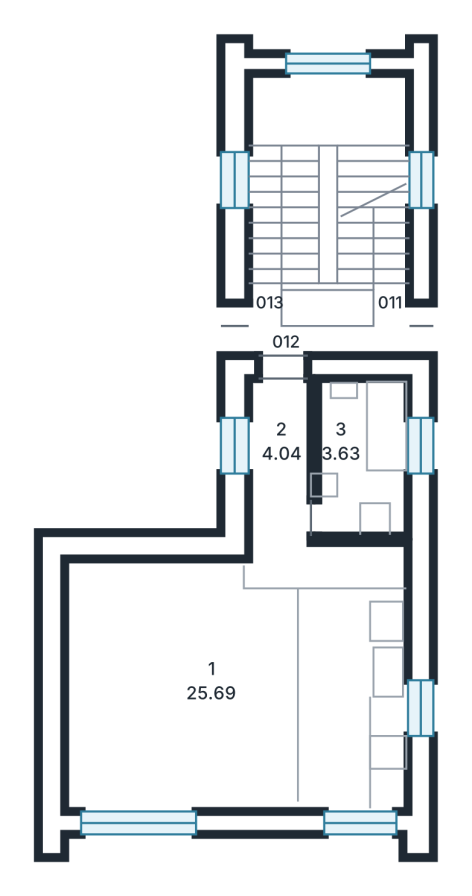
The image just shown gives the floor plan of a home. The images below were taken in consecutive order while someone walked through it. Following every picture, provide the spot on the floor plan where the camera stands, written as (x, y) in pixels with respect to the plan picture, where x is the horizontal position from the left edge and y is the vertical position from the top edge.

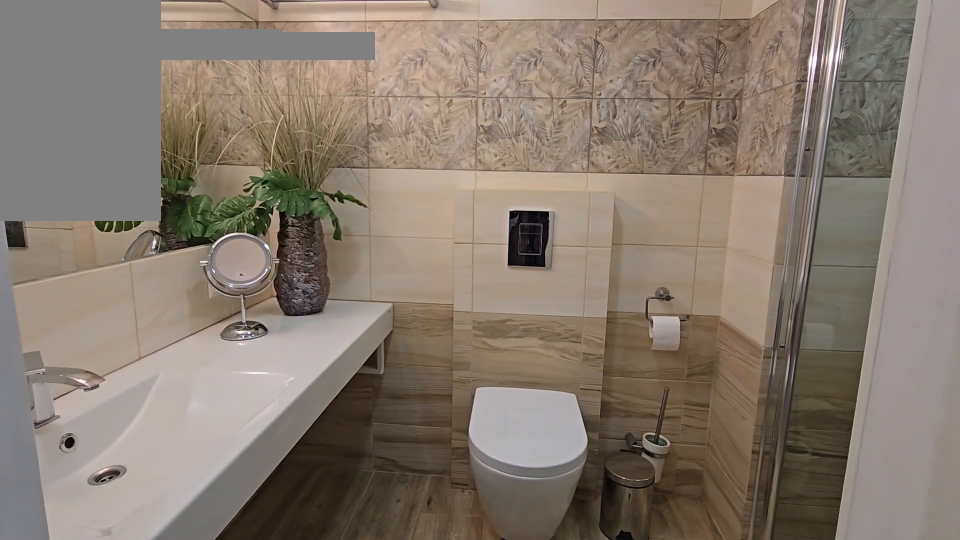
(365, 458)
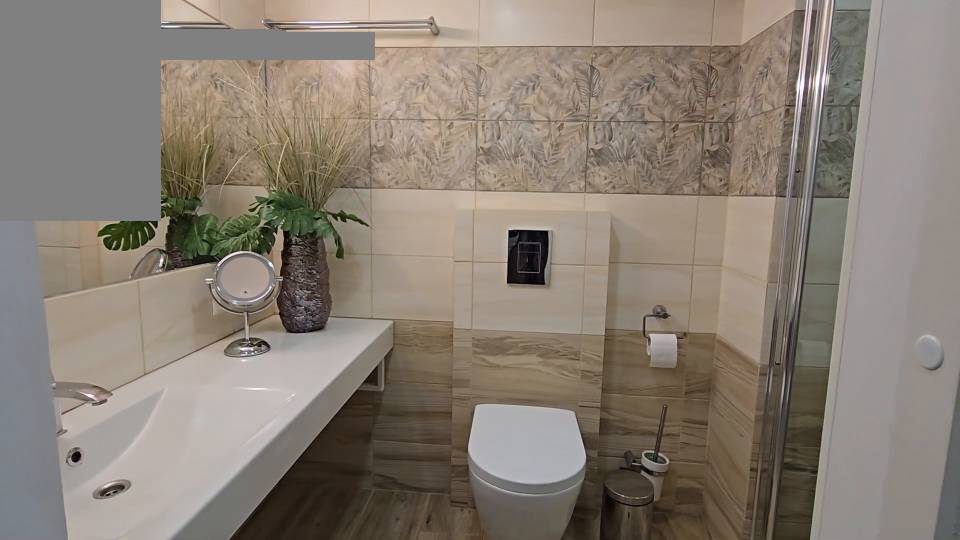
(364, 458)
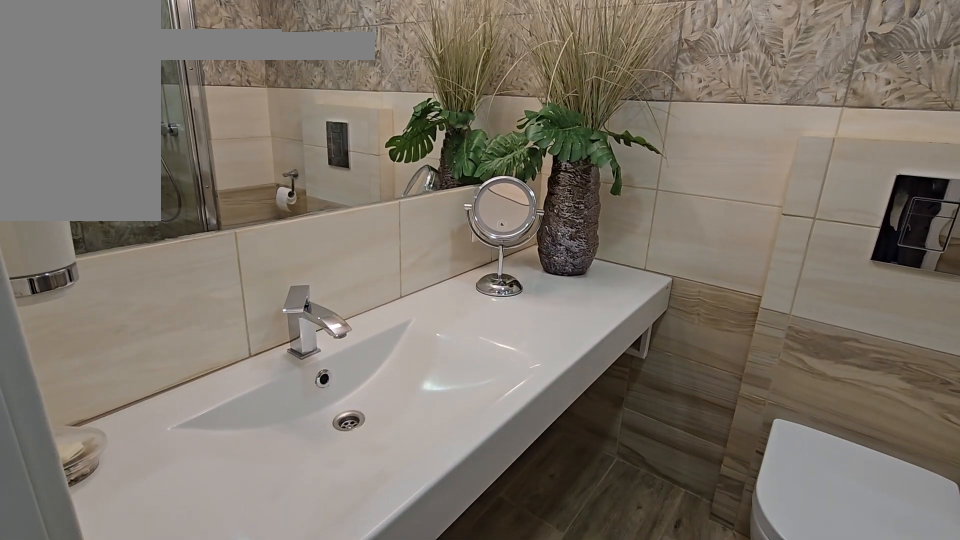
(364, 458)
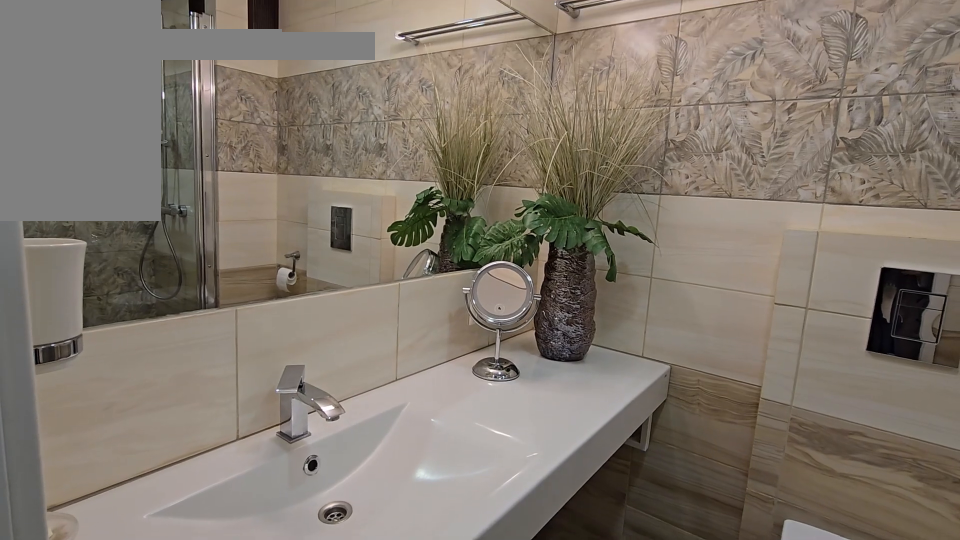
(365, 458)
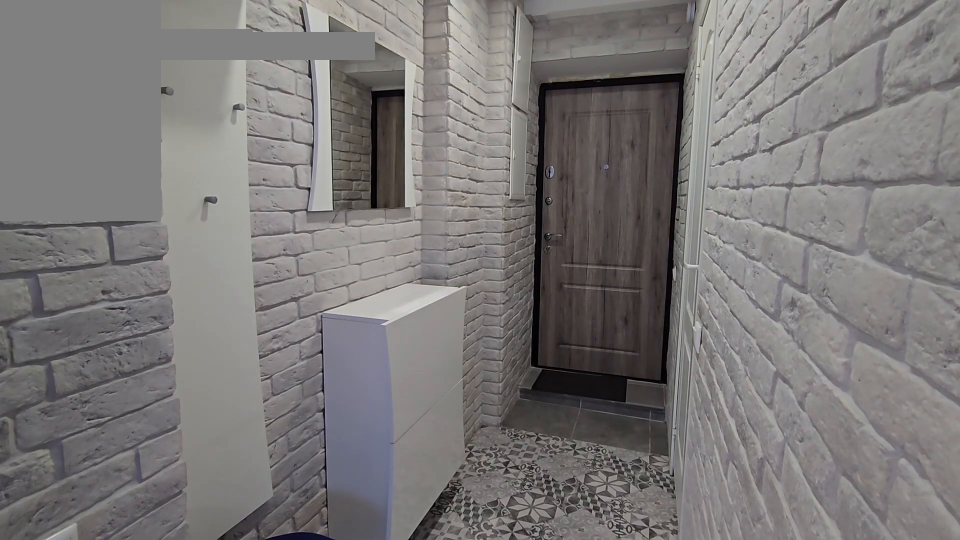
(294, 458)
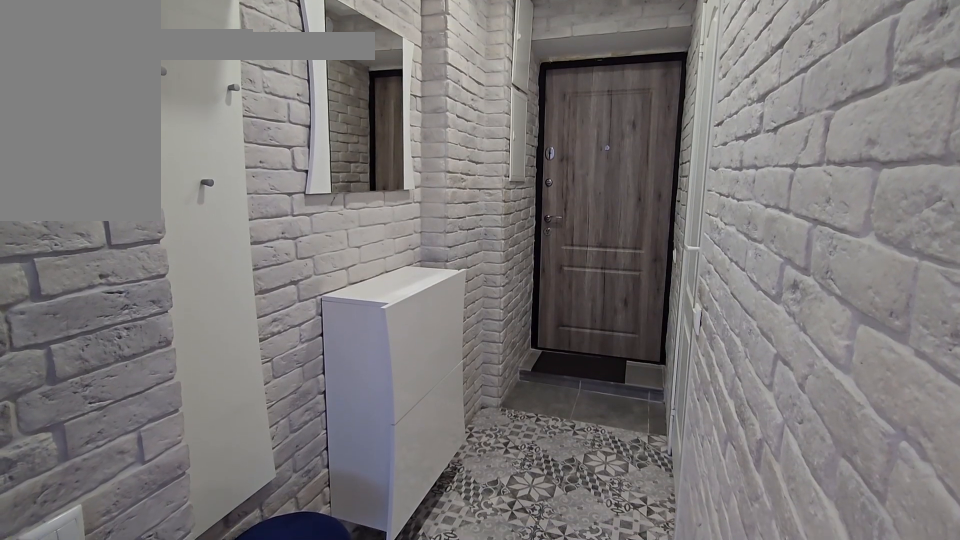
(258, 458)
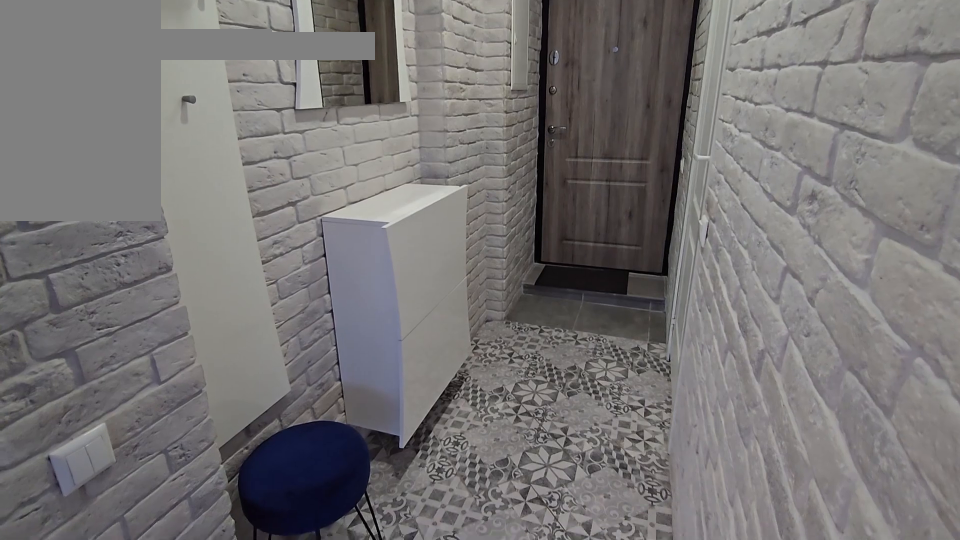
(276, 458)
